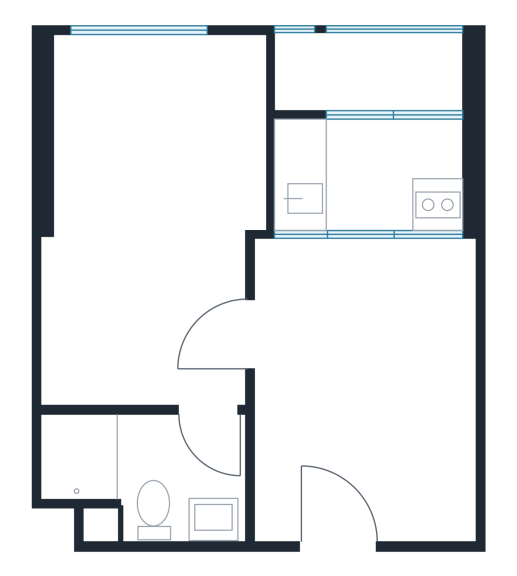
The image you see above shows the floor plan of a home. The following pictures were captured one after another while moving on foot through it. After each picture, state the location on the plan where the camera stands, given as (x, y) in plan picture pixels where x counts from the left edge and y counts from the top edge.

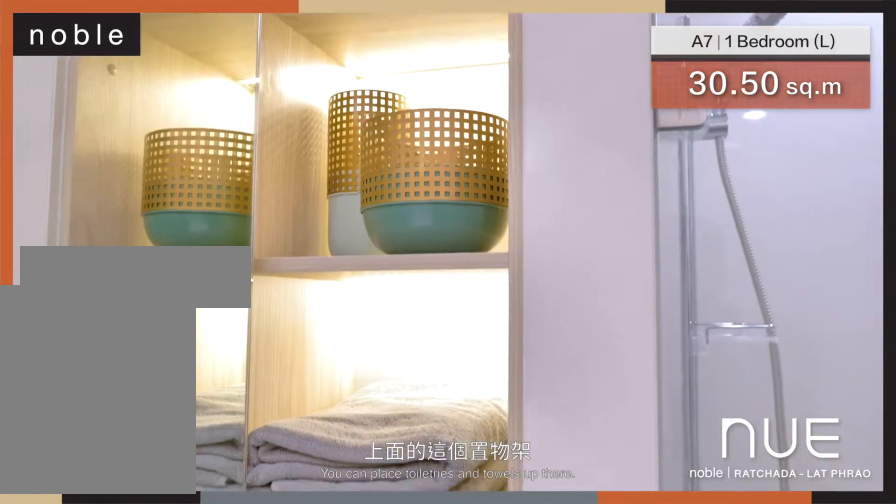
(220, 410)
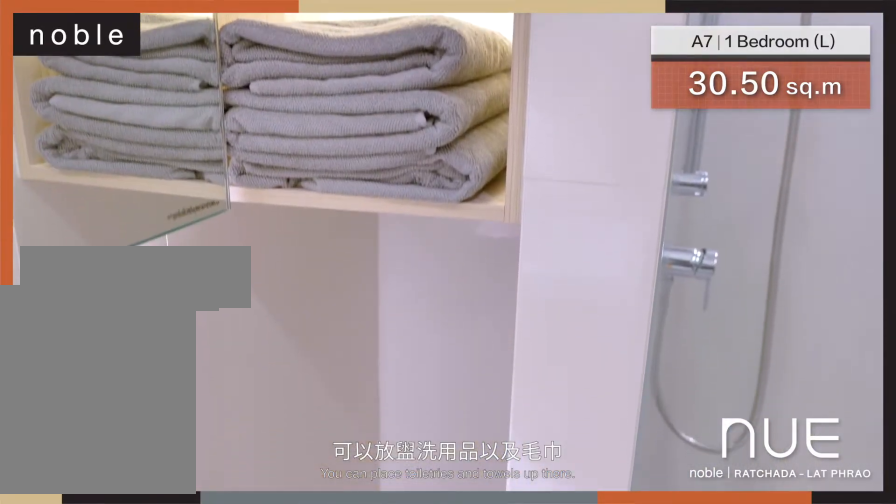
(221, 410)
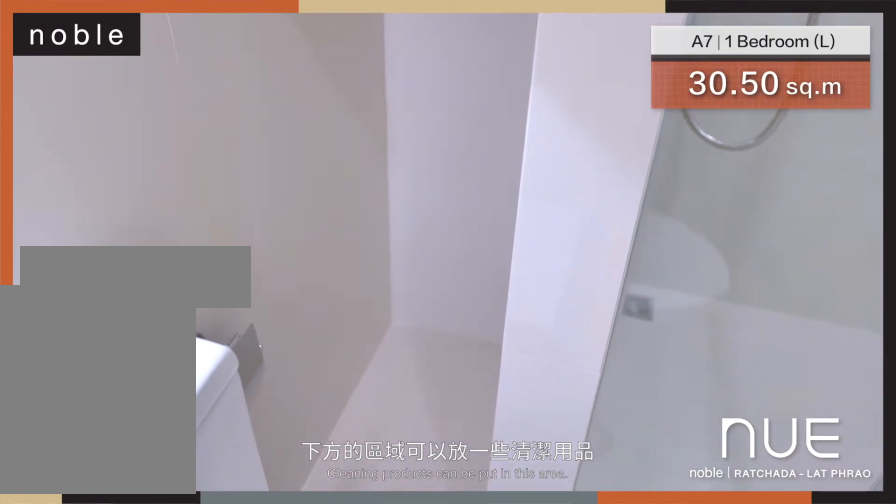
(221, 410)
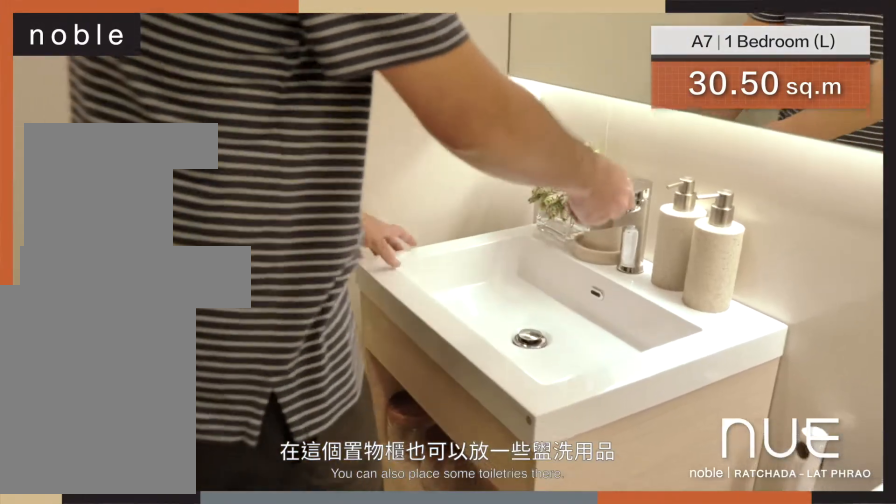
(222, 409)
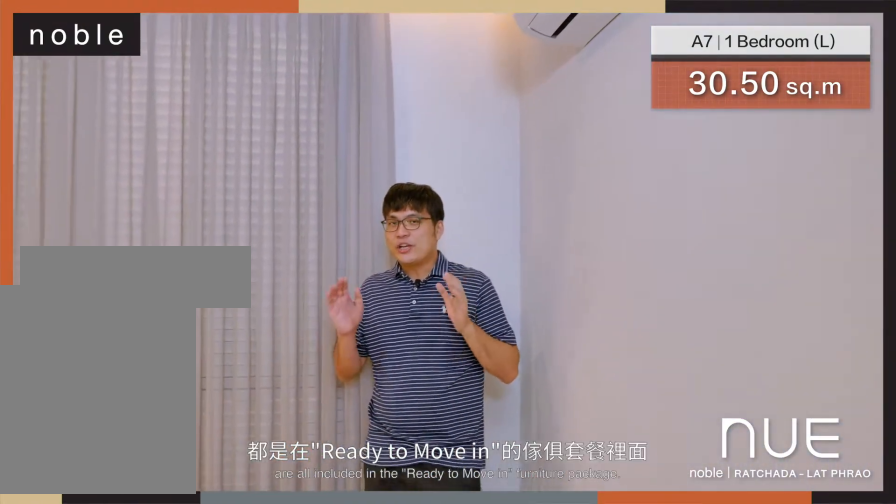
(213, 292)
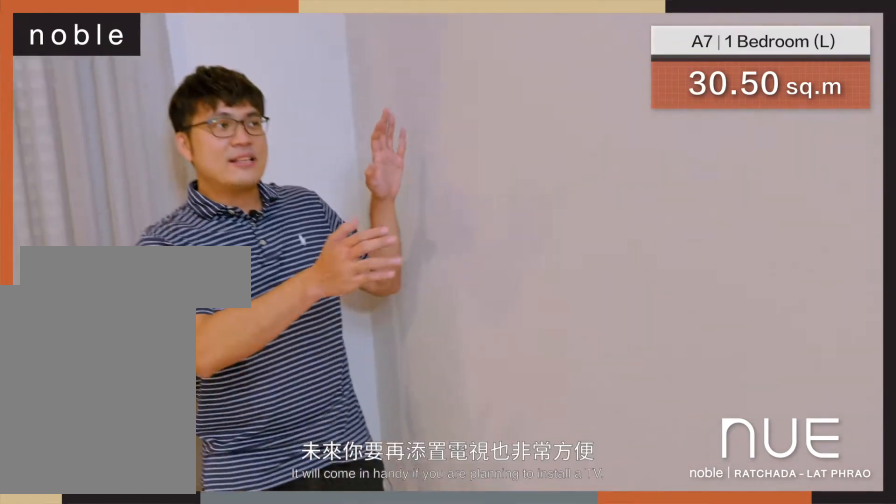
(220, 285)
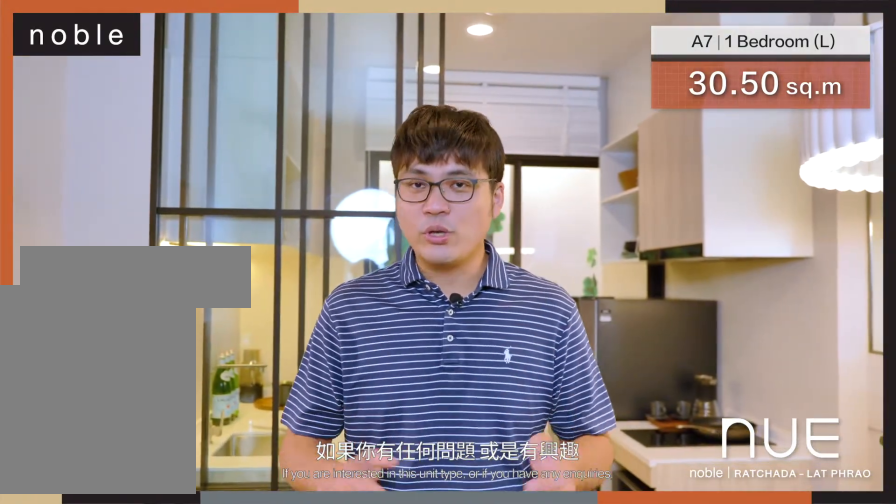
(323, 338)
